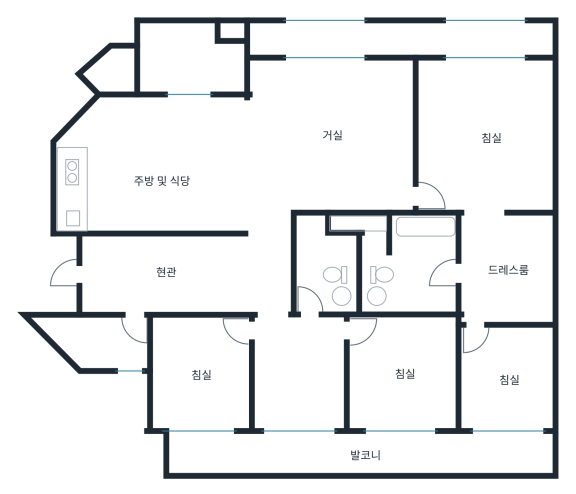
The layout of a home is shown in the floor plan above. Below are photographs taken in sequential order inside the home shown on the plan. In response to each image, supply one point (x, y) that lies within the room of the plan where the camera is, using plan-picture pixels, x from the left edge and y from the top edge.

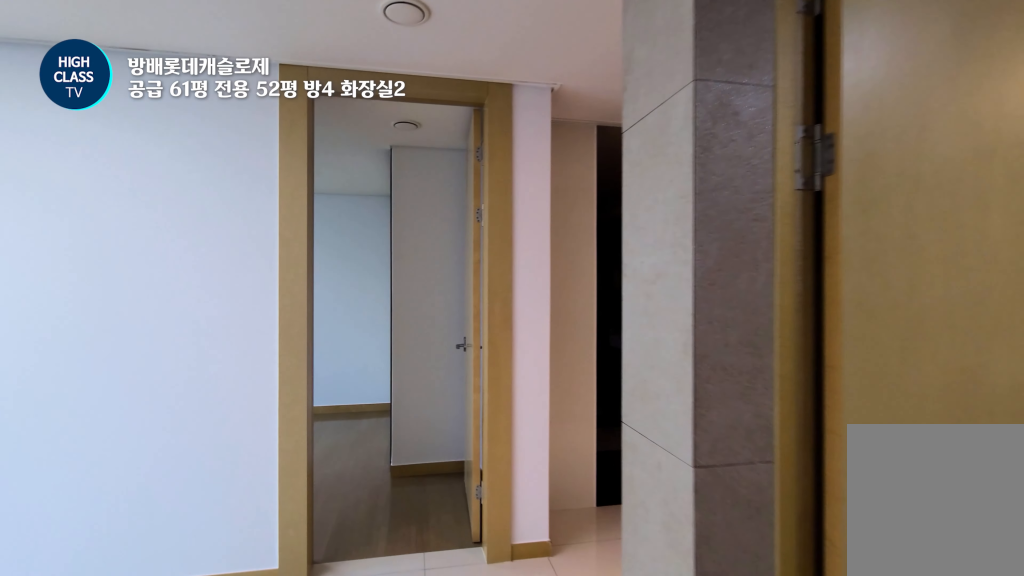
(299, 382)
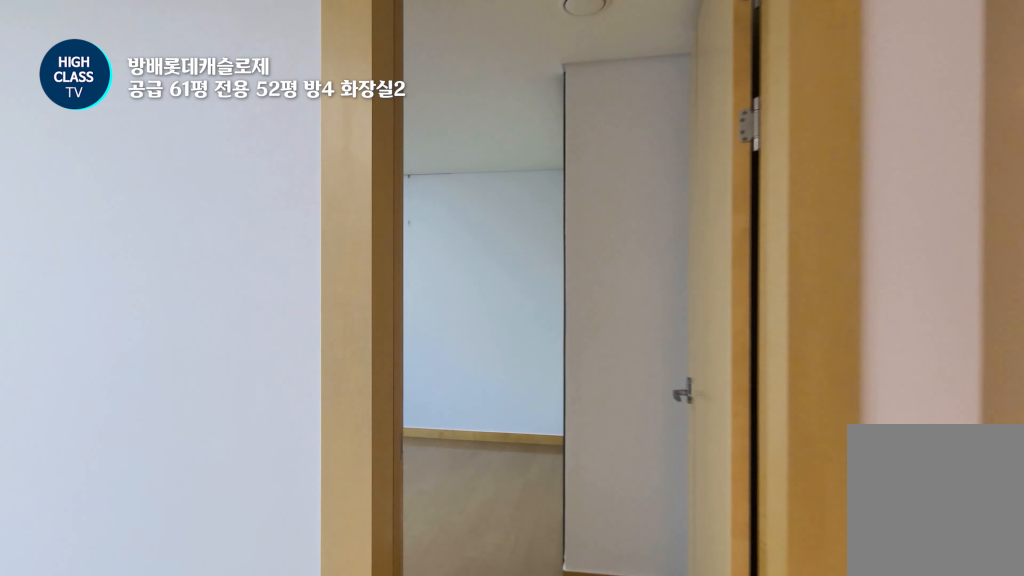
(299, 382)
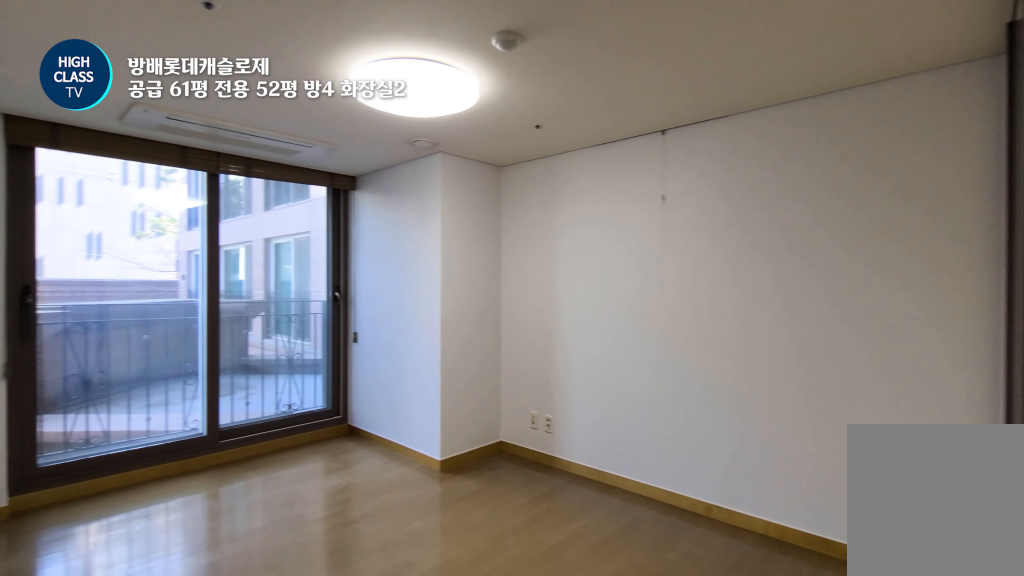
(203, 392)
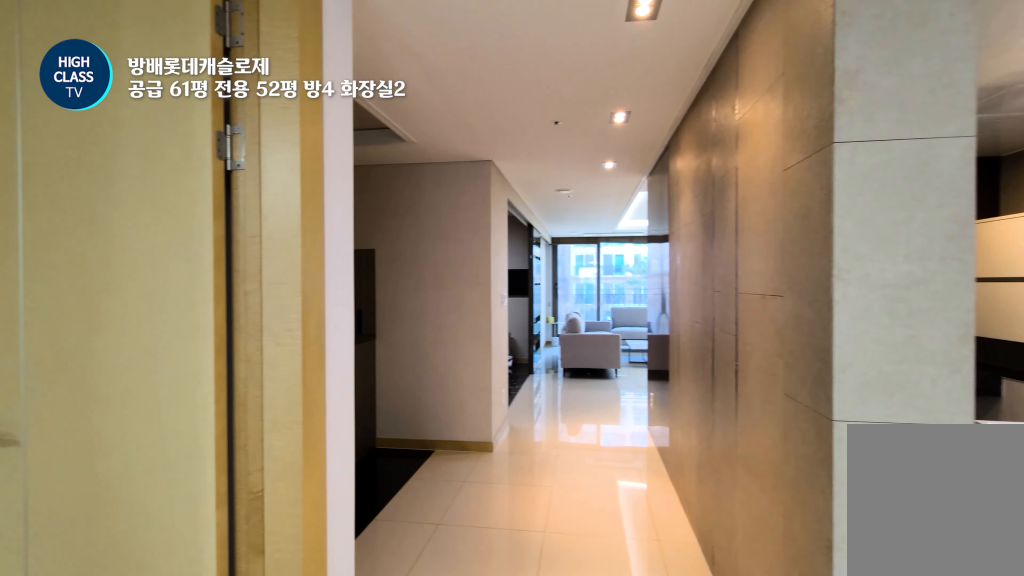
(299, 374)
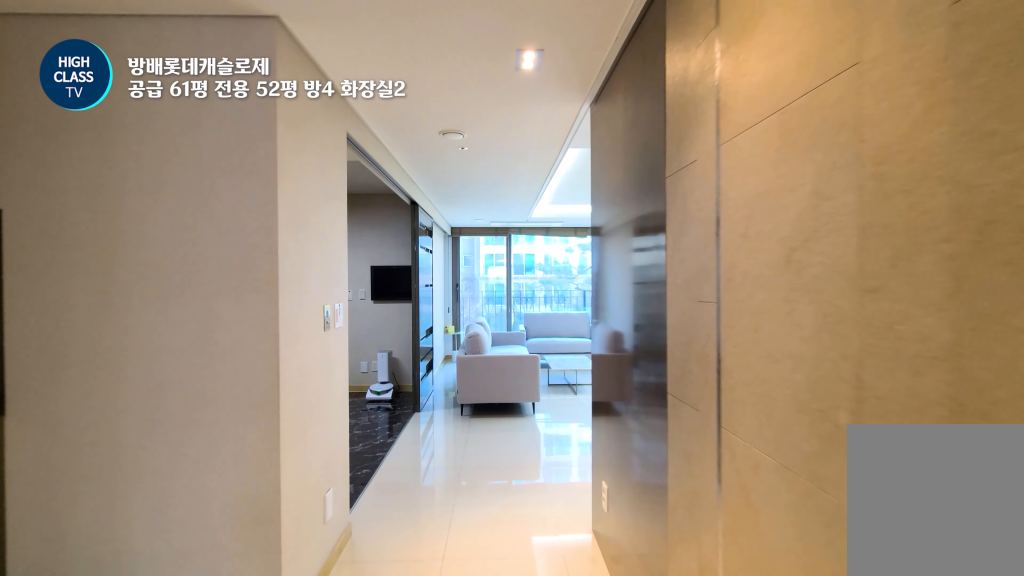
(269, 262)
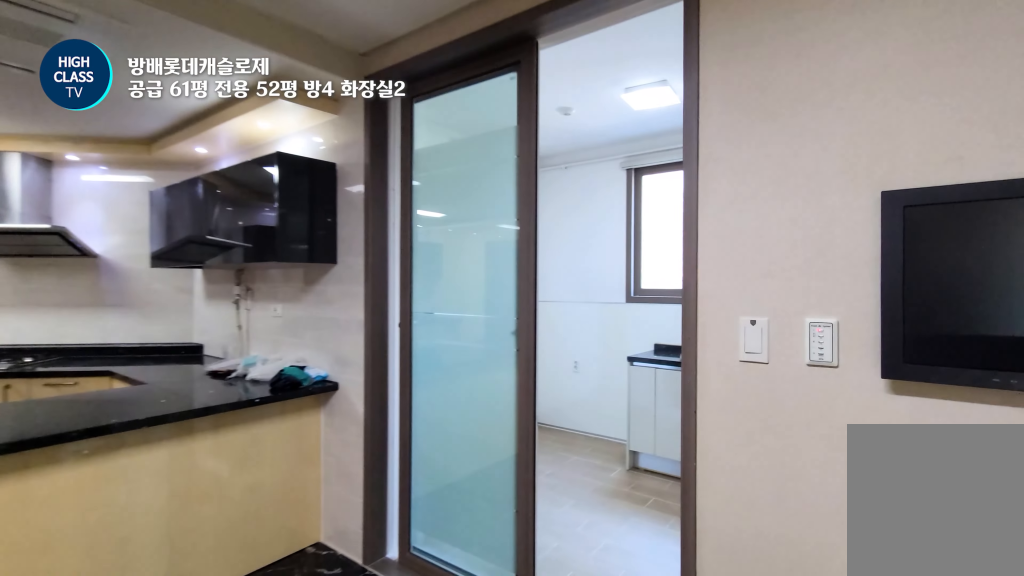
(157, 162)
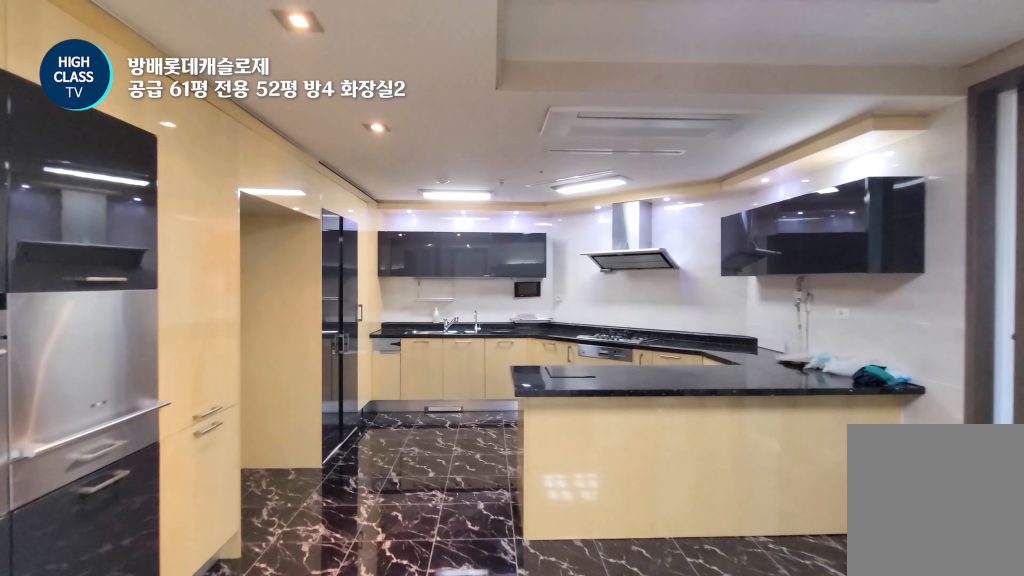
(157, 162)
